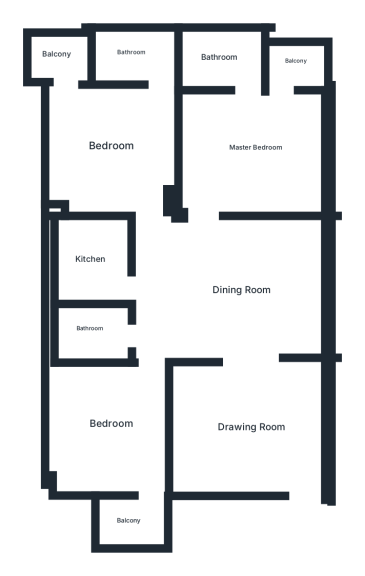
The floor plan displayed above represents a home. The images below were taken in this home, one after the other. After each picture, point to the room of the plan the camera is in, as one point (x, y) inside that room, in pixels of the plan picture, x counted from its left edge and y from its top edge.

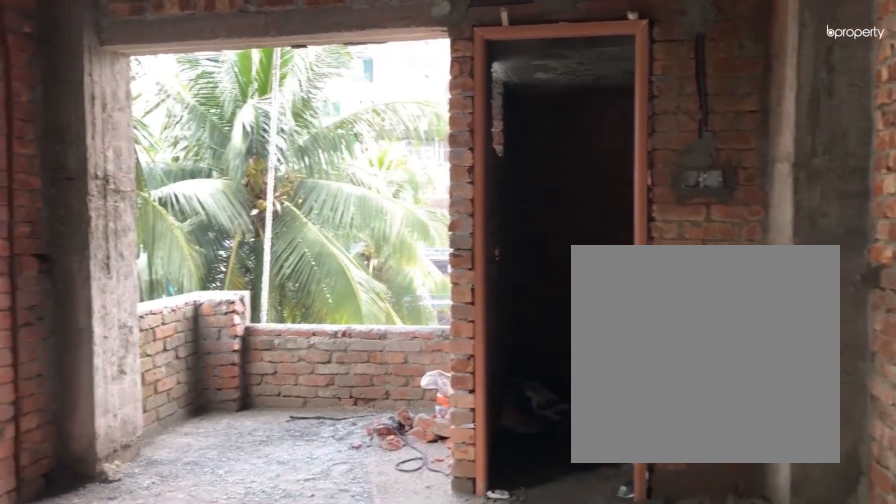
(122, 151)
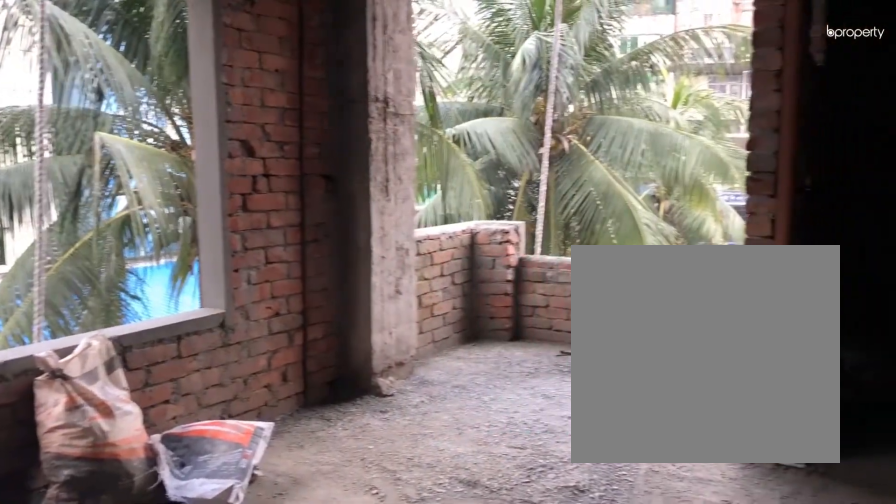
(121, 151)
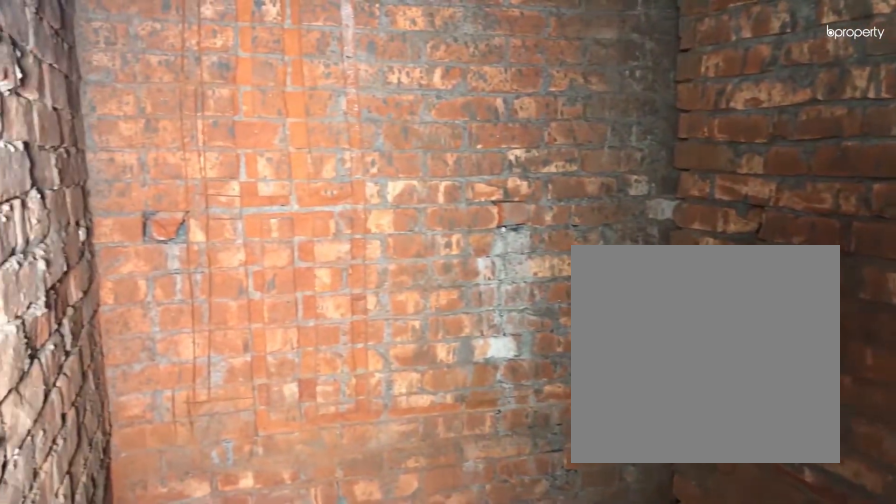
(139, 57)
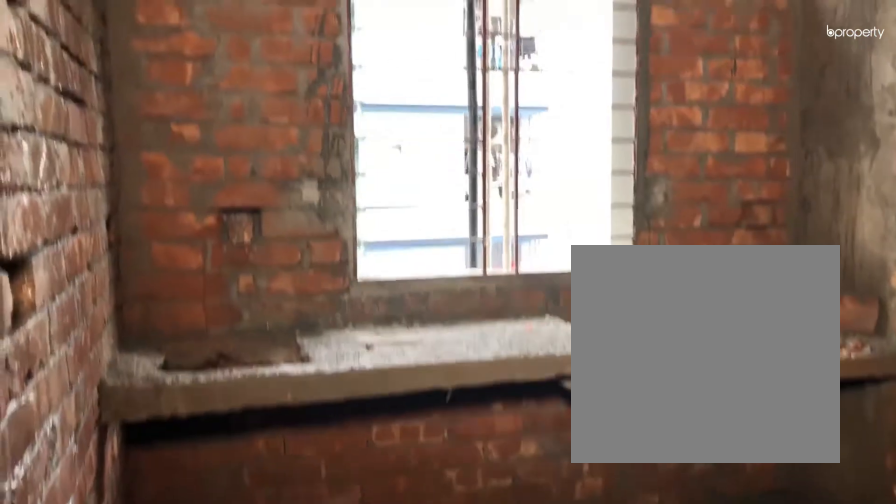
(91, 256)
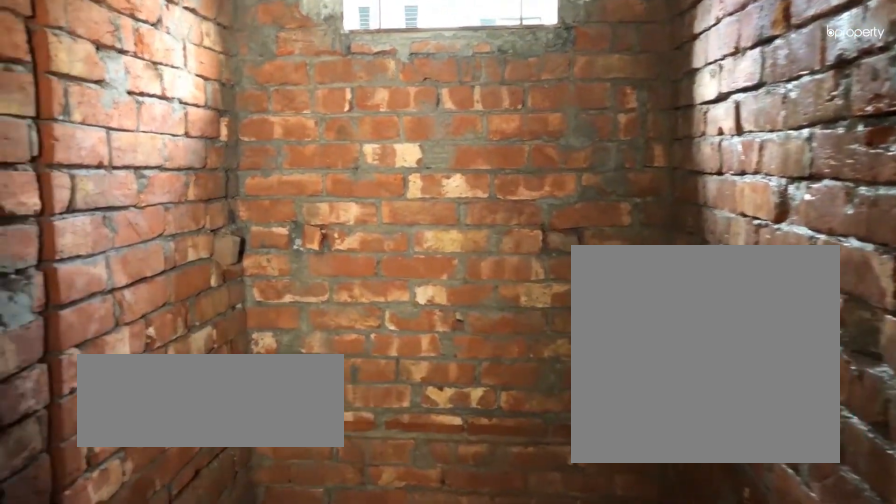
(90, 333)
